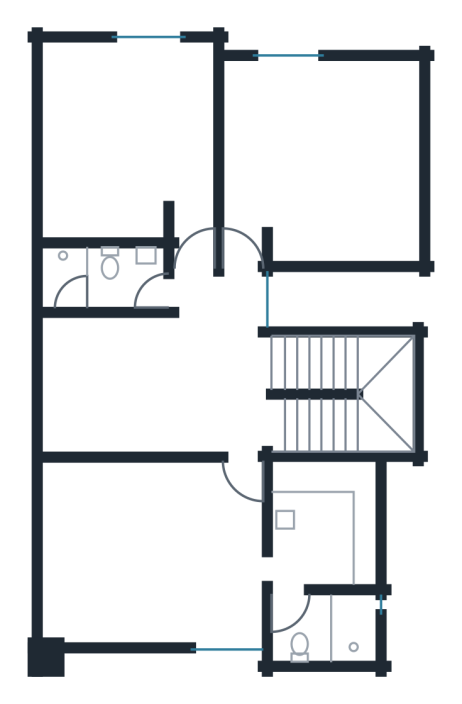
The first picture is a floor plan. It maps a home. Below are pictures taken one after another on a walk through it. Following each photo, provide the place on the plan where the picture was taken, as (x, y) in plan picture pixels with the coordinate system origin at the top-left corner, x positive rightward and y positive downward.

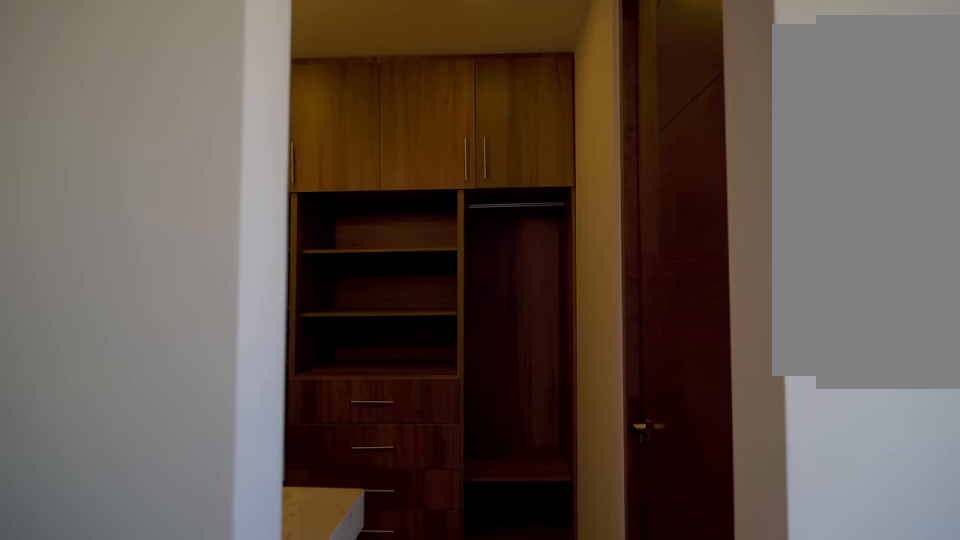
(235, 578)
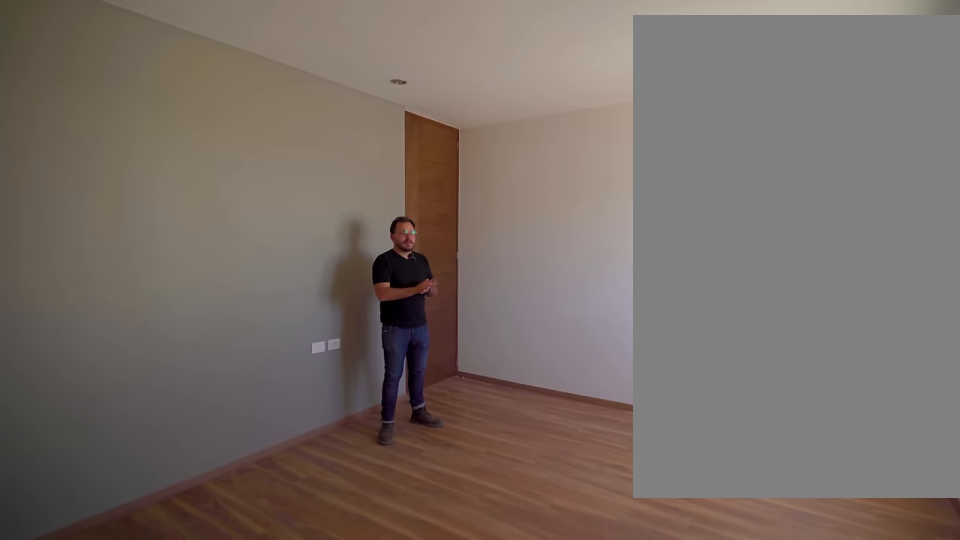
(69, 618)
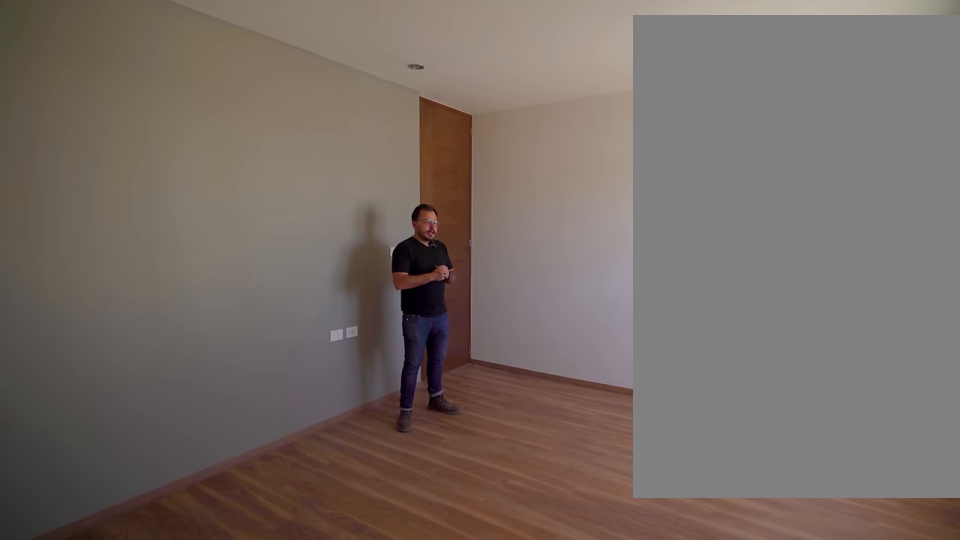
(69, 618)
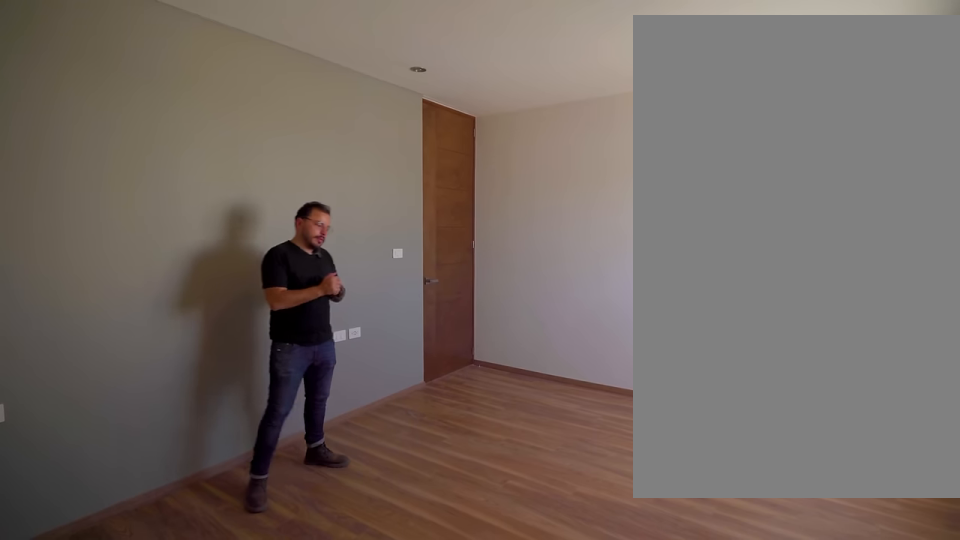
(69, 618)
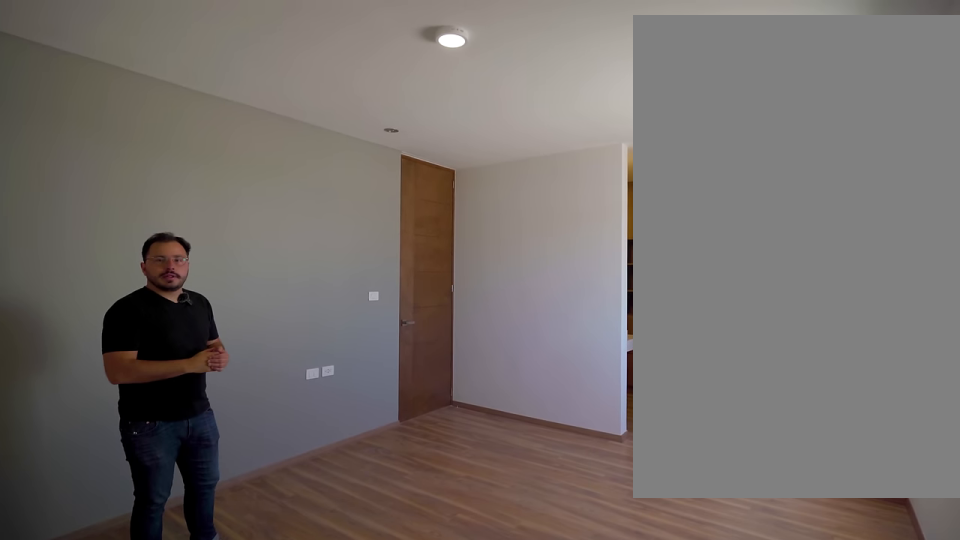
(66, 615)
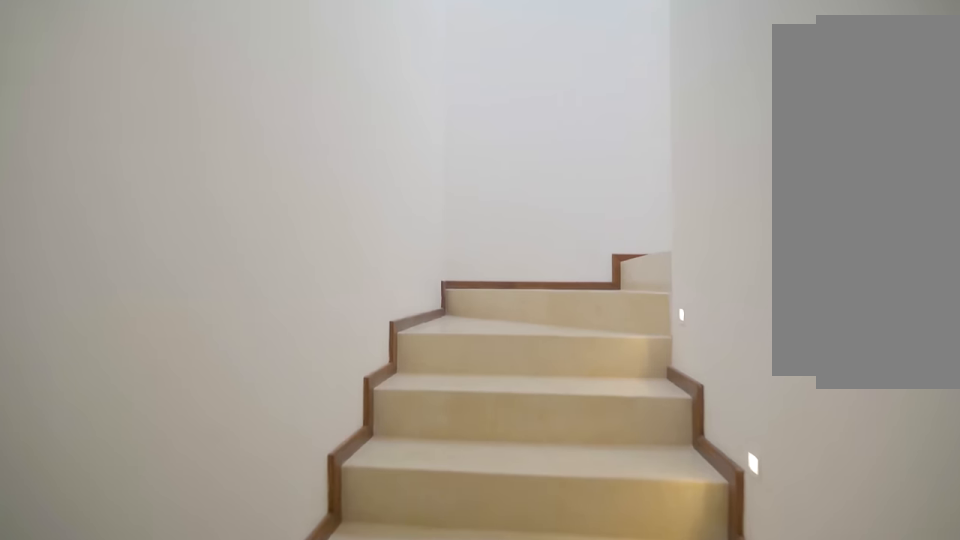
(267, 381)
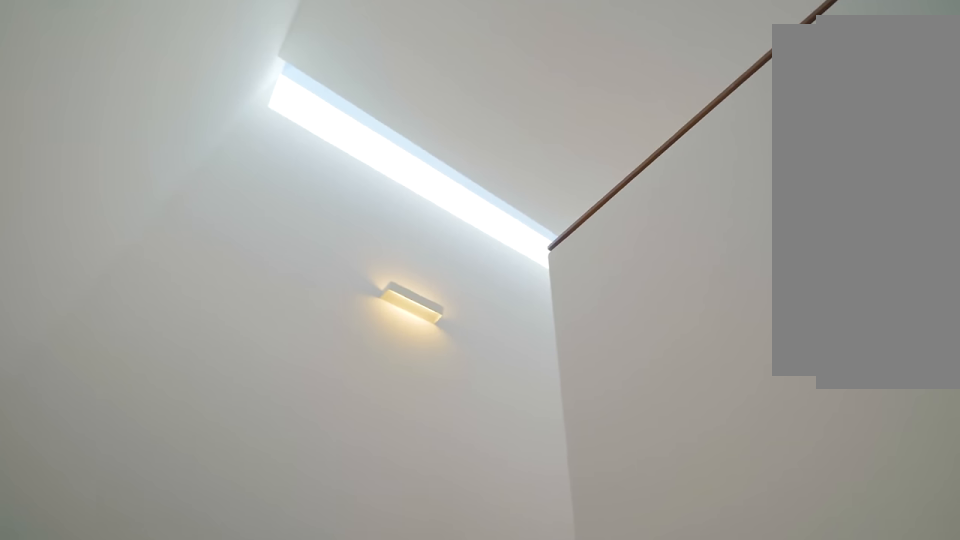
(354, 362)
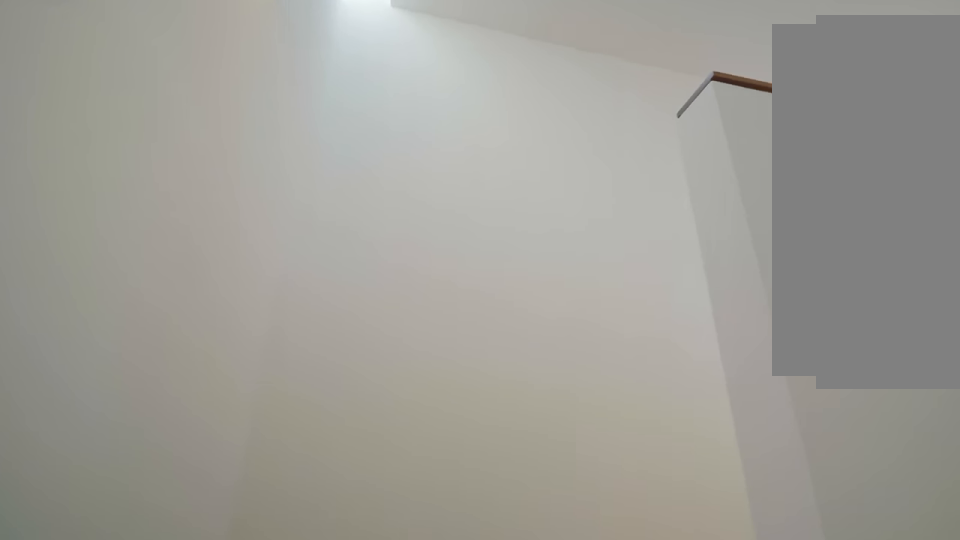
(373, 361)
